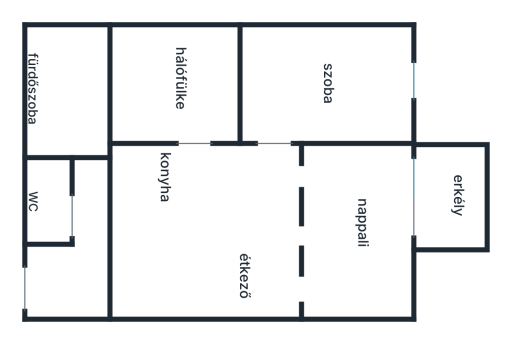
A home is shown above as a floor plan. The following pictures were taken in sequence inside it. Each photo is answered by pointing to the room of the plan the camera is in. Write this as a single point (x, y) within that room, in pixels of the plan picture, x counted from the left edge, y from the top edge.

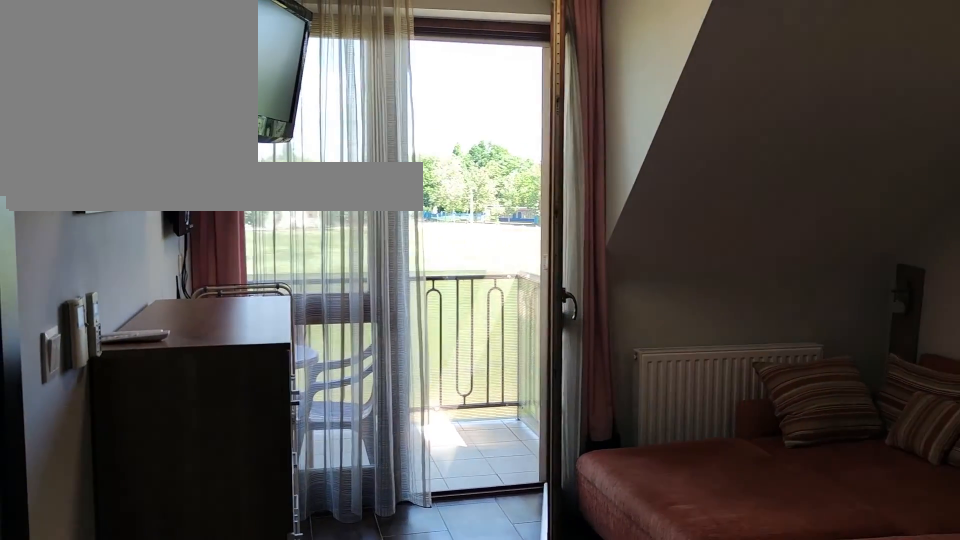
(364, 237)
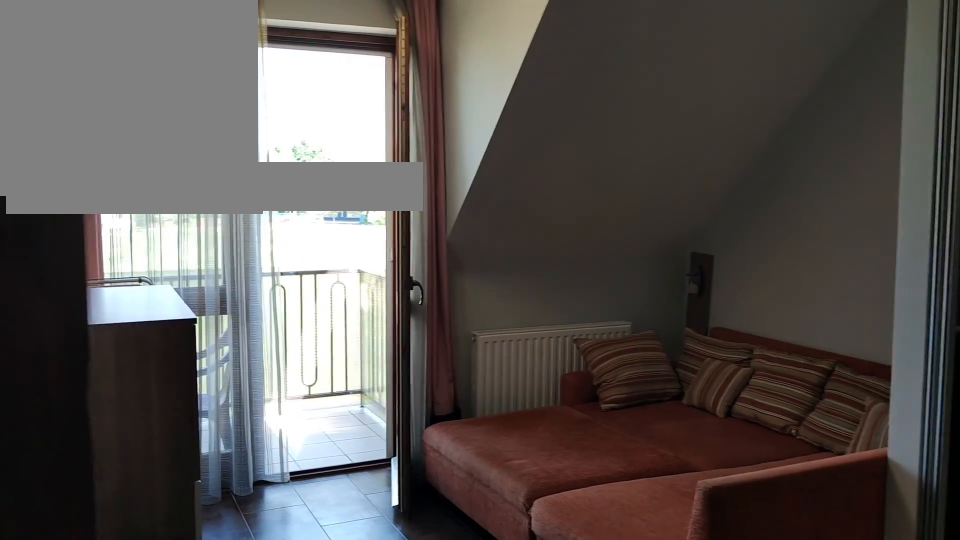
(364, 237)
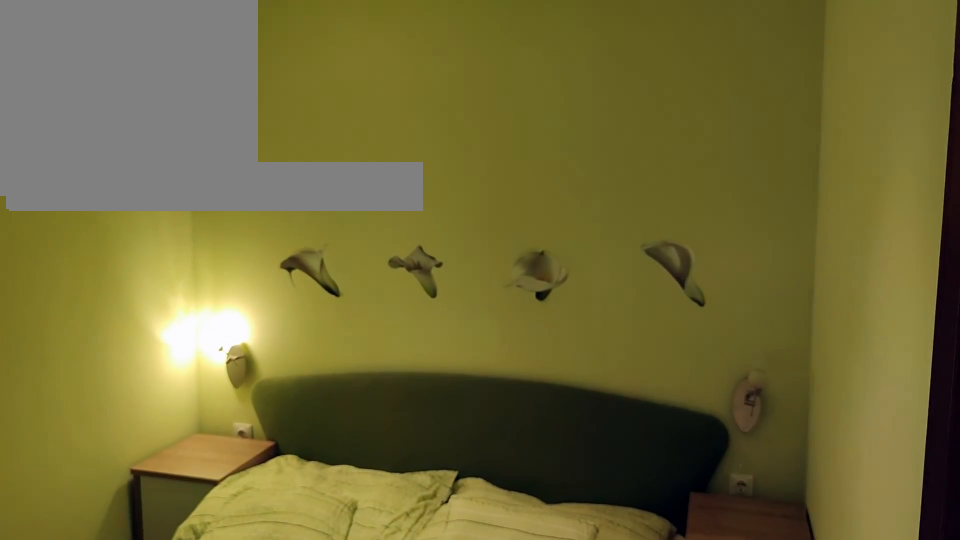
(167, 76)
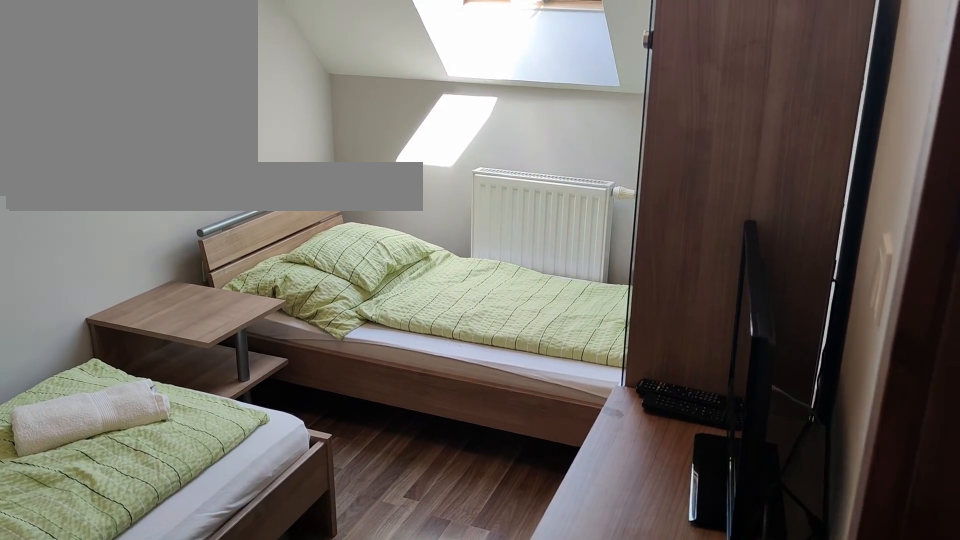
(328, 76)
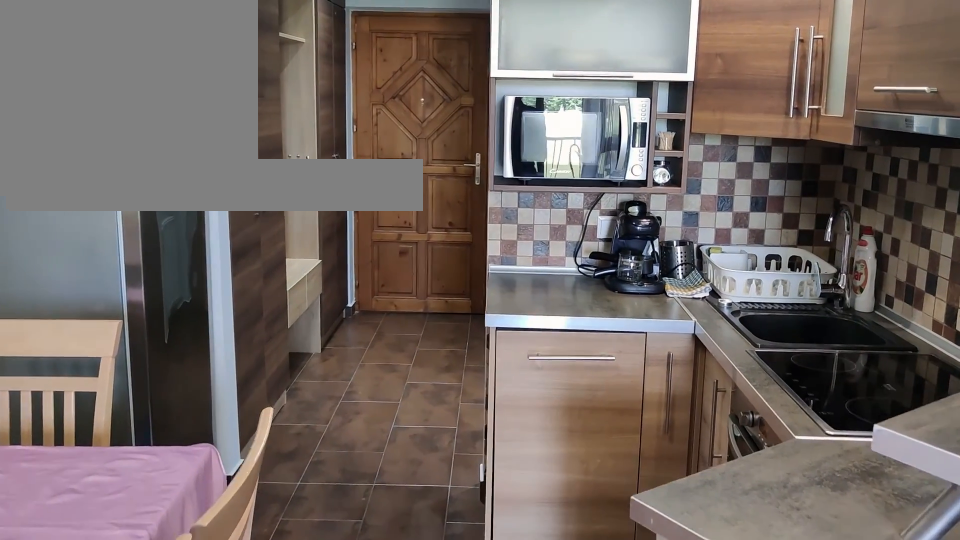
(200, 238)
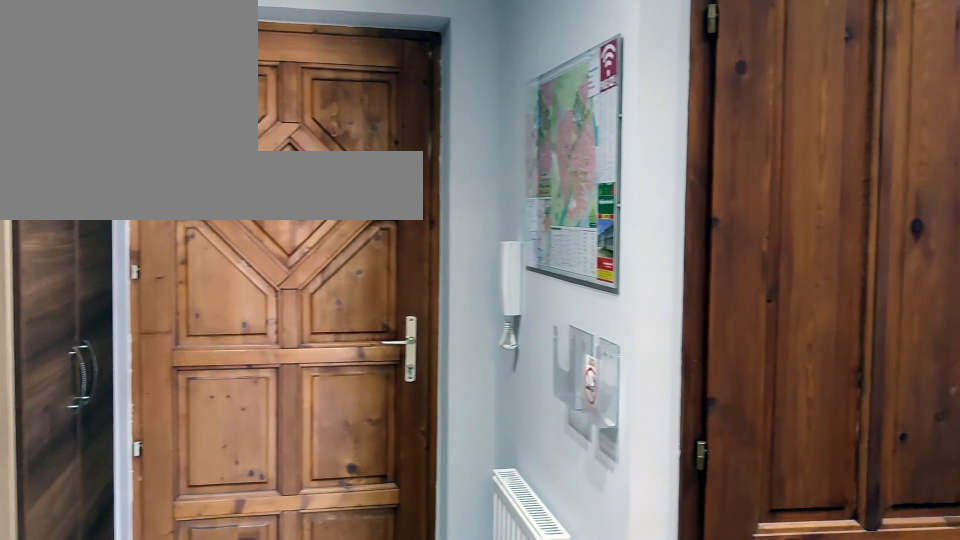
(47, 277)
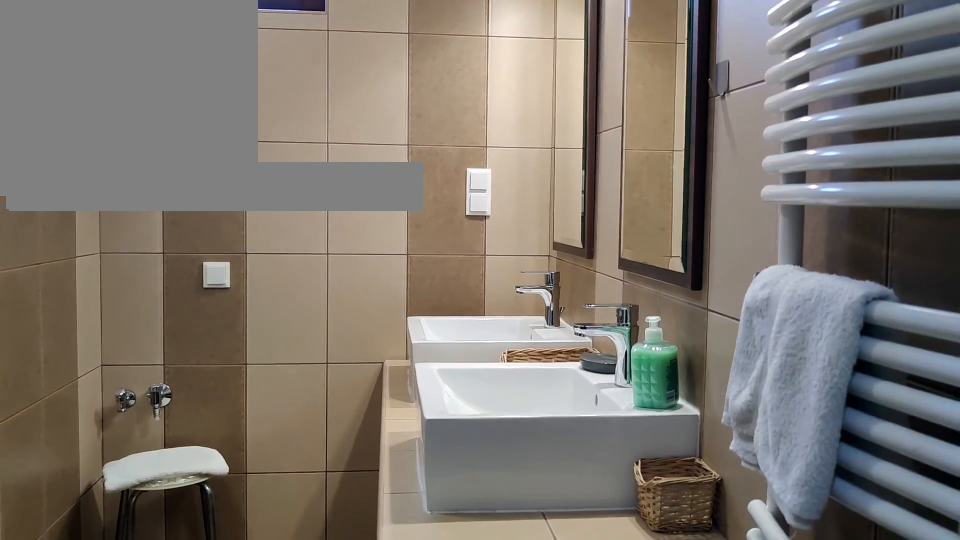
(46, 91)
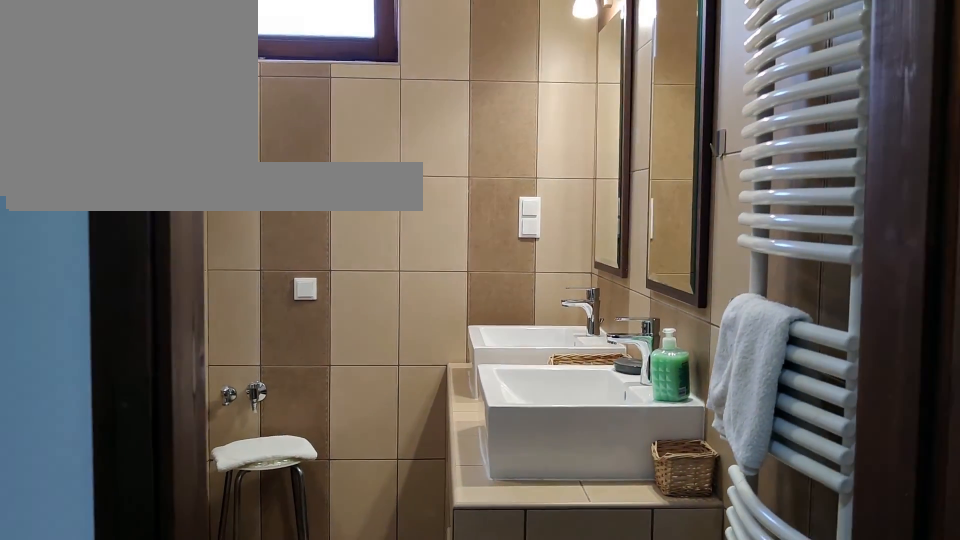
(46, 91)
